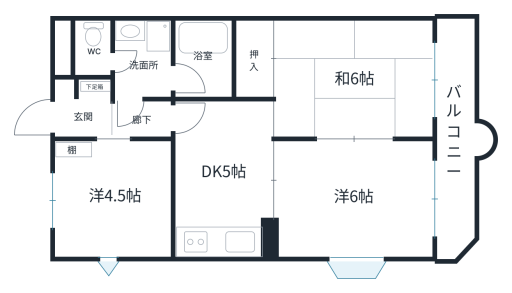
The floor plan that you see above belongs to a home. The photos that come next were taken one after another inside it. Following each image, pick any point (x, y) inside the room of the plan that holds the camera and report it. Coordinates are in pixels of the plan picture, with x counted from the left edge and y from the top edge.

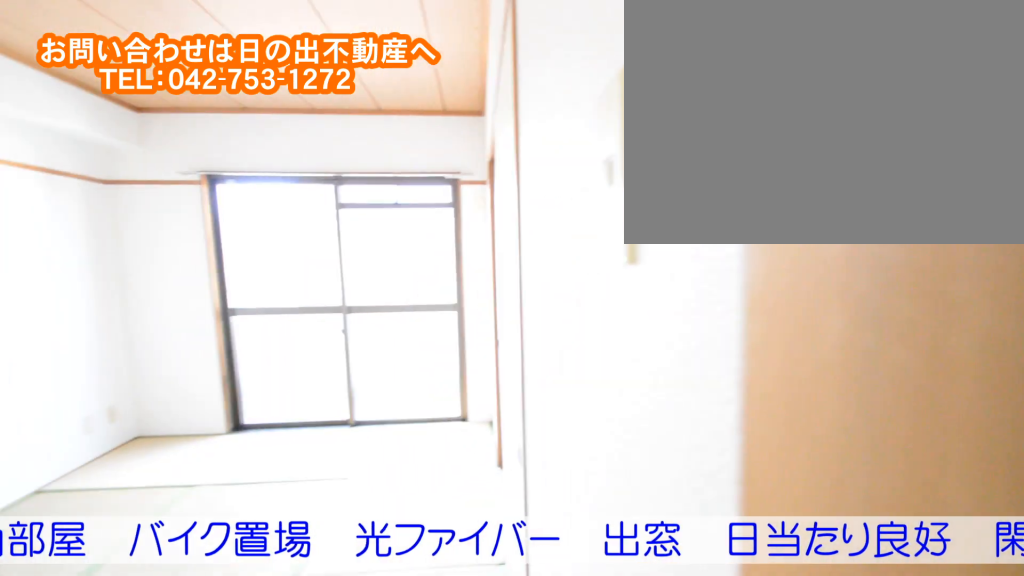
(351, 101)
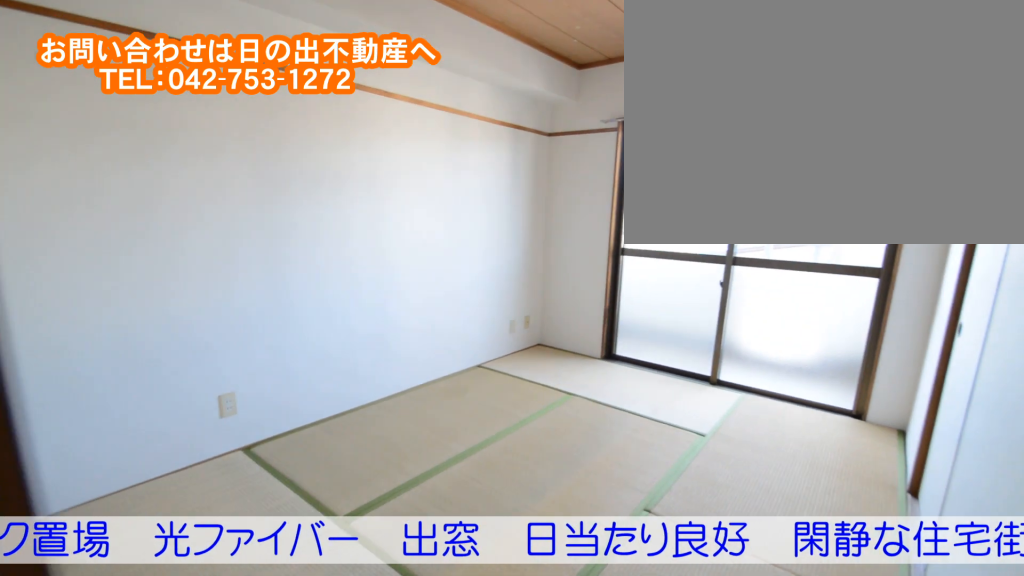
(351, 101)
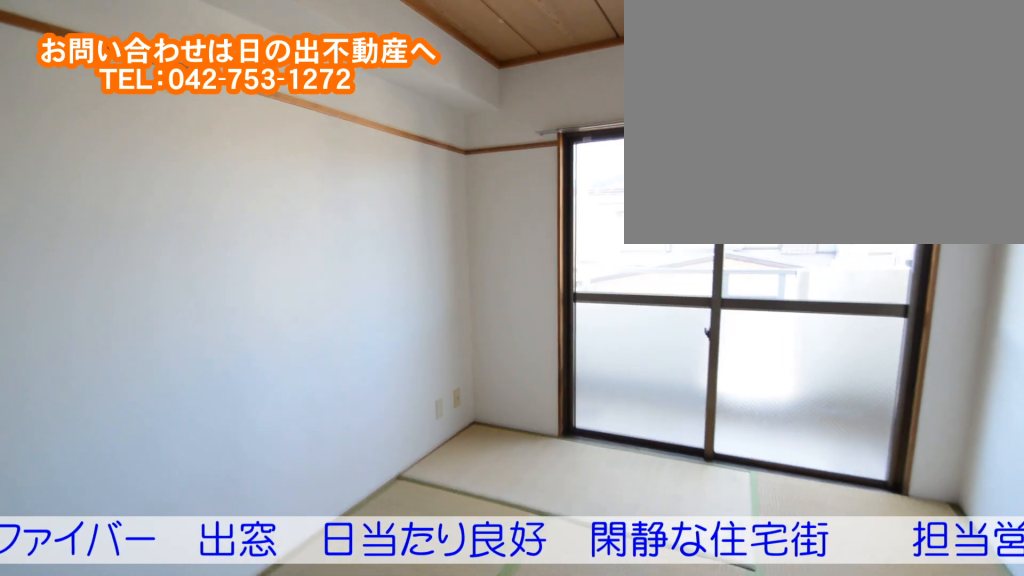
(351, 101)
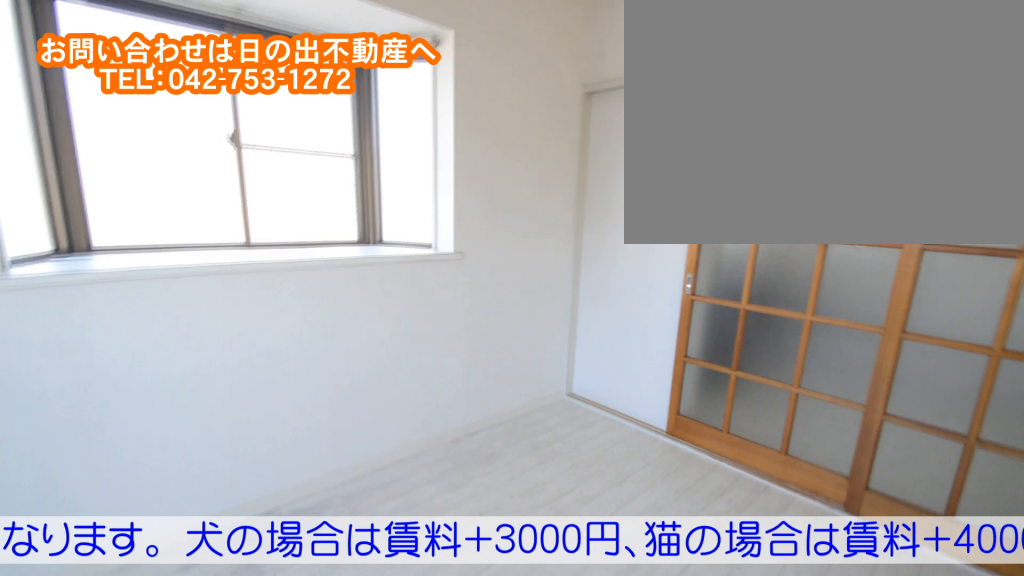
(358, 213)
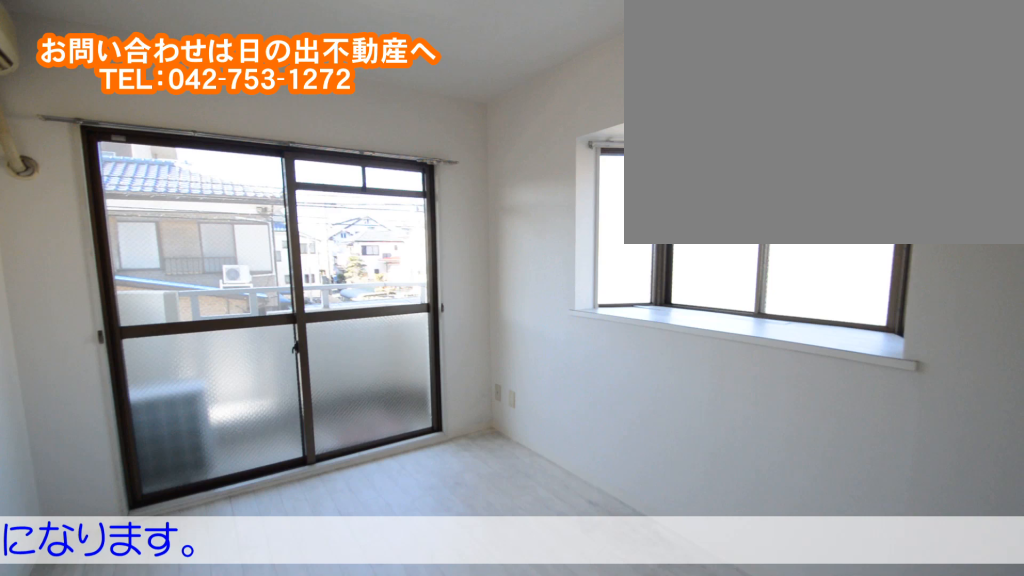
(358, 213)
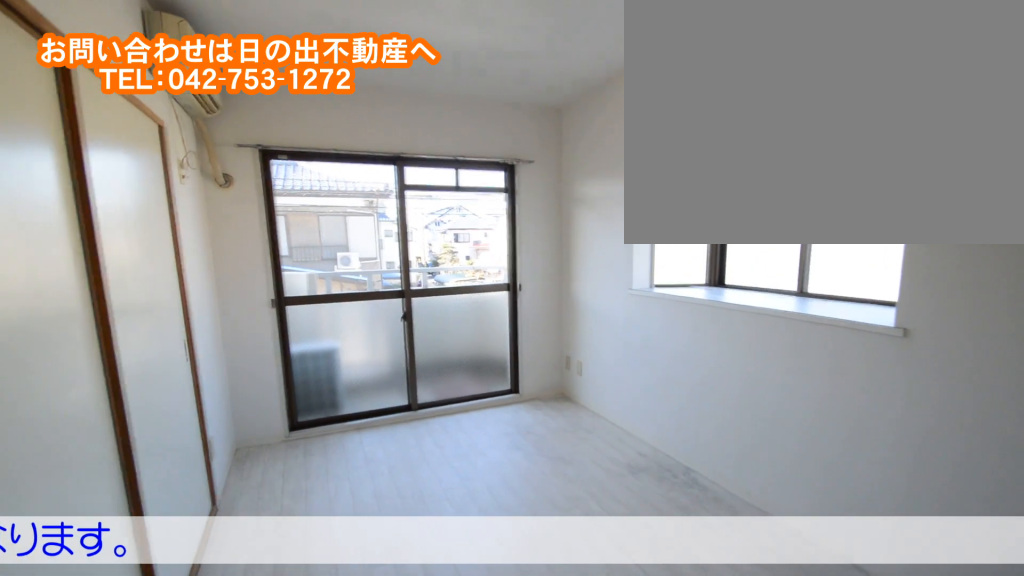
(358, 213)
